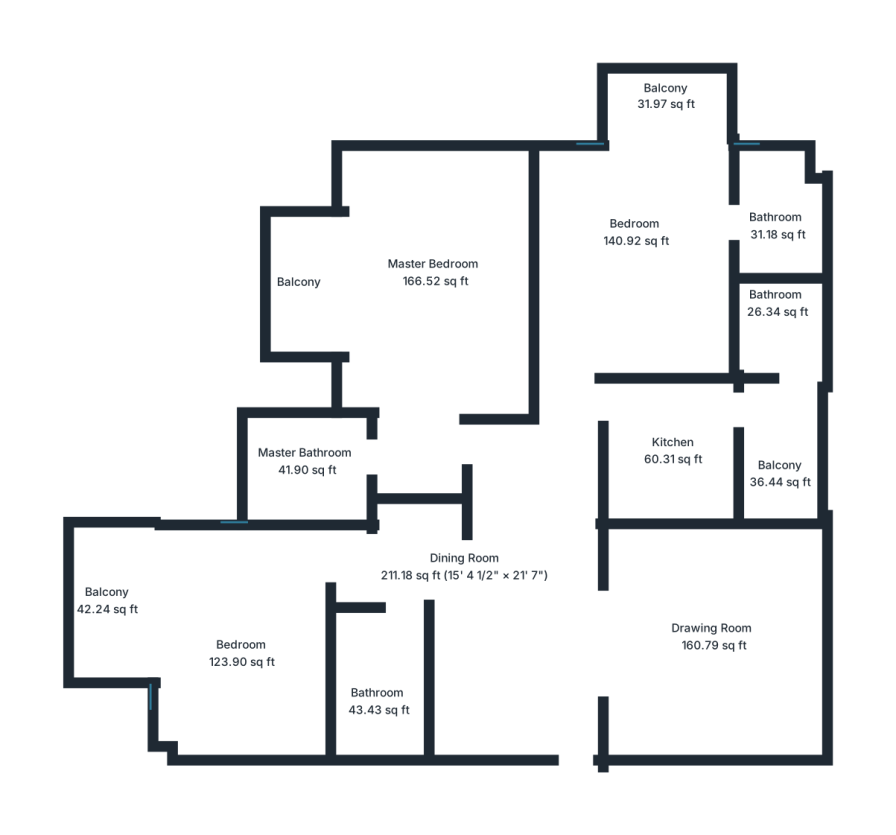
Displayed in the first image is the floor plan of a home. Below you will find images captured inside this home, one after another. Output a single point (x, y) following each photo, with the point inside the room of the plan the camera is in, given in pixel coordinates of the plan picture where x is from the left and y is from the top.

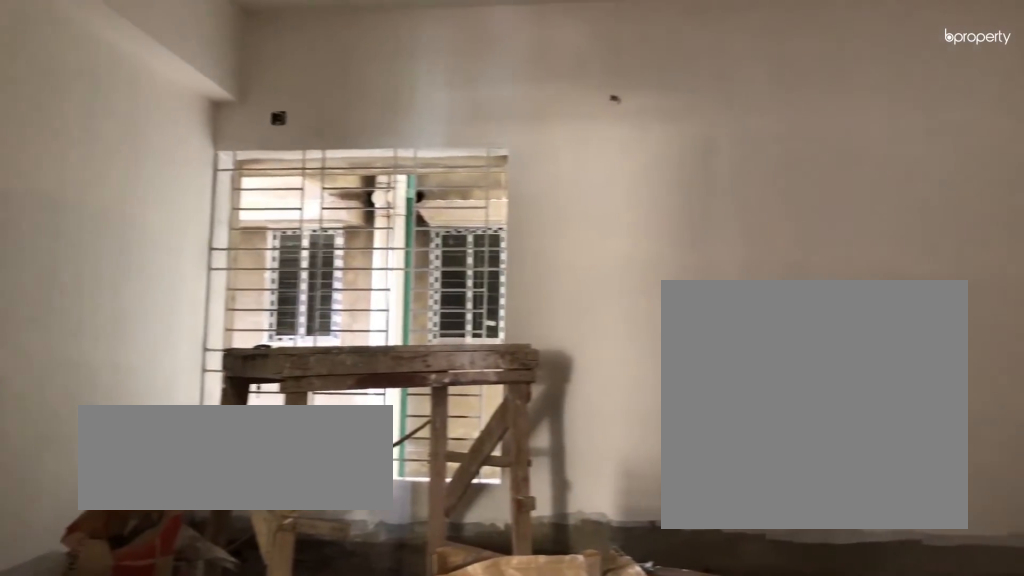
(715, 643)
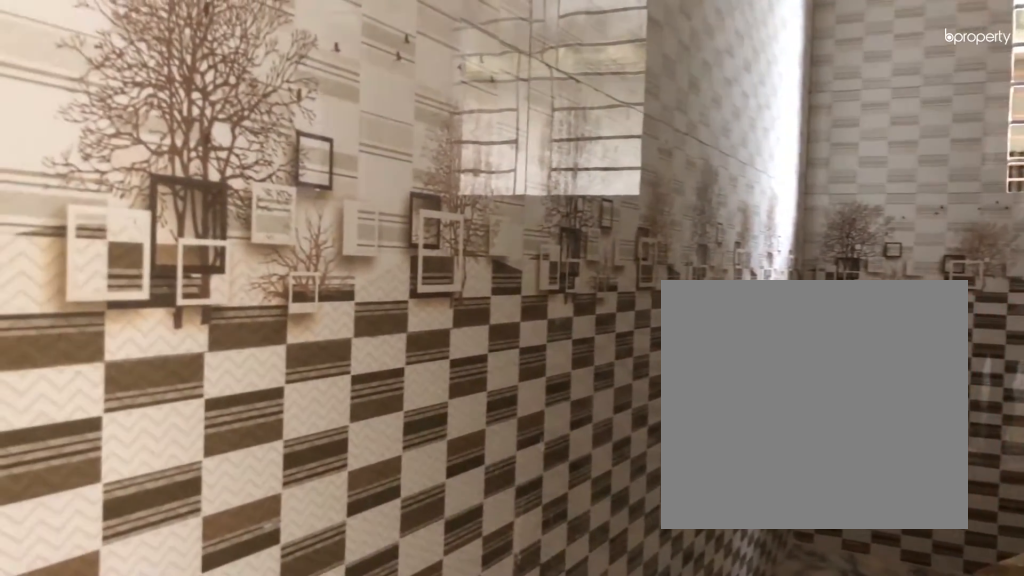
(377, 702)
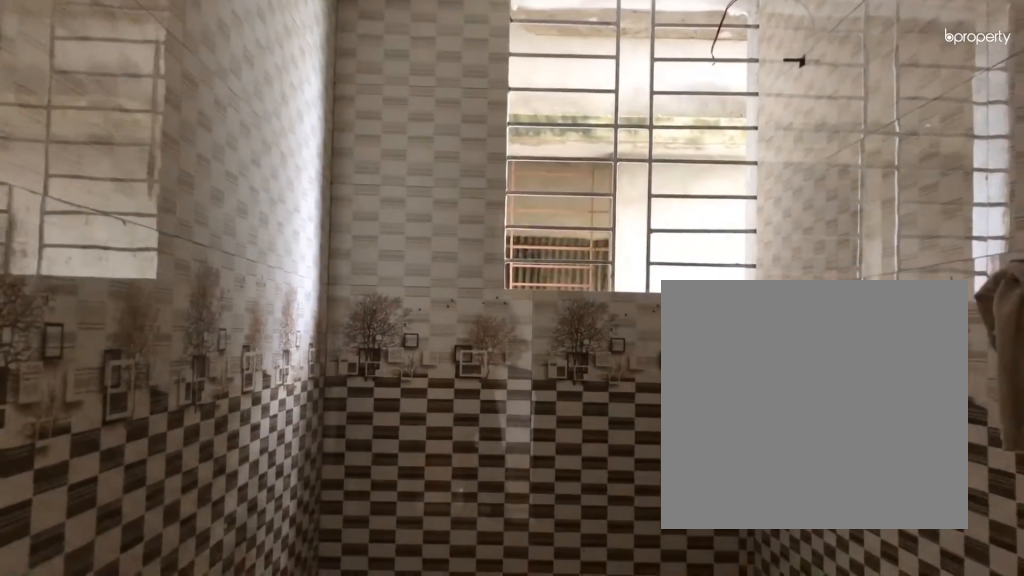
(377, 702)
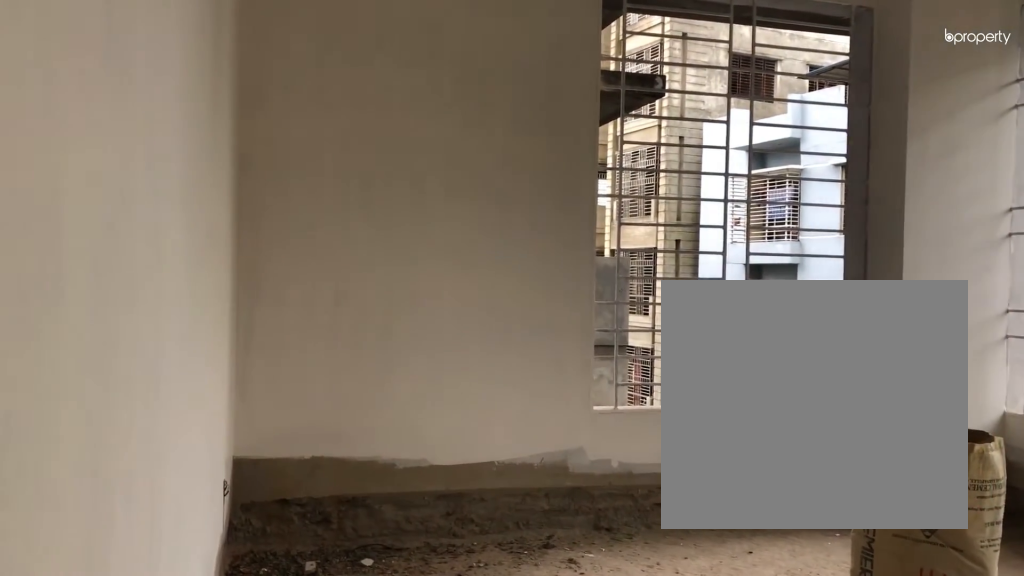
(243, 652)
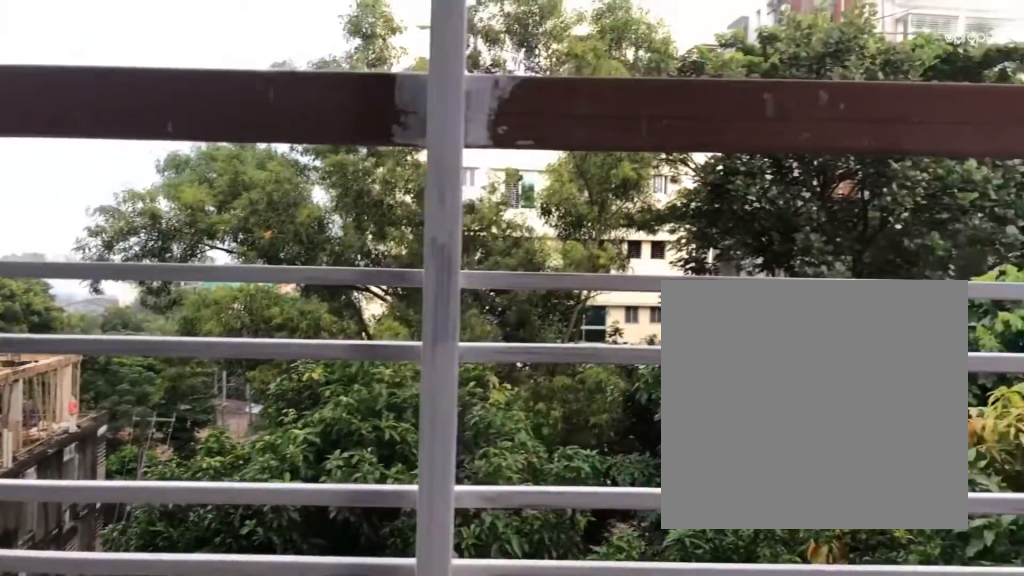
(110, 595)
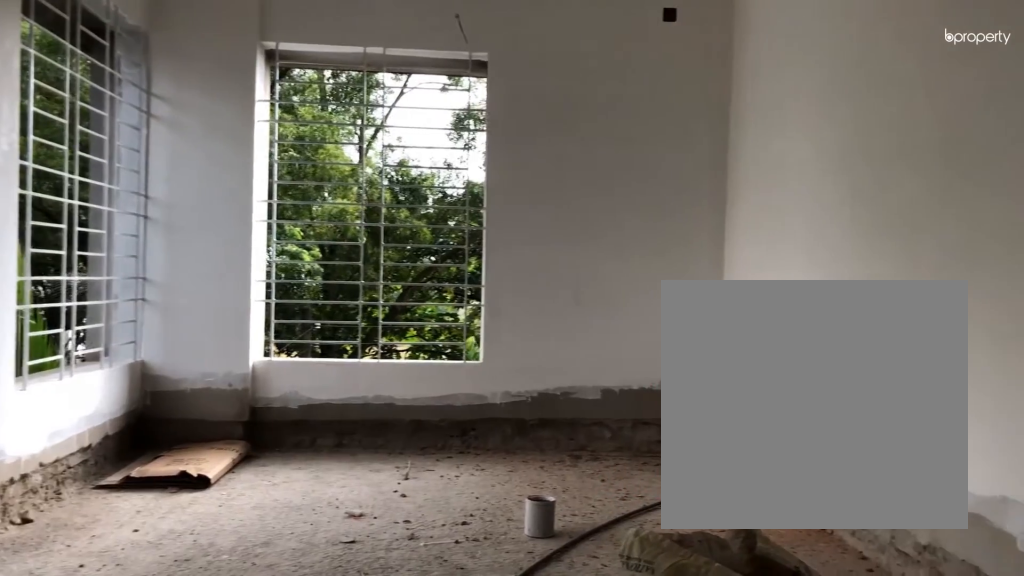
(437, 274)
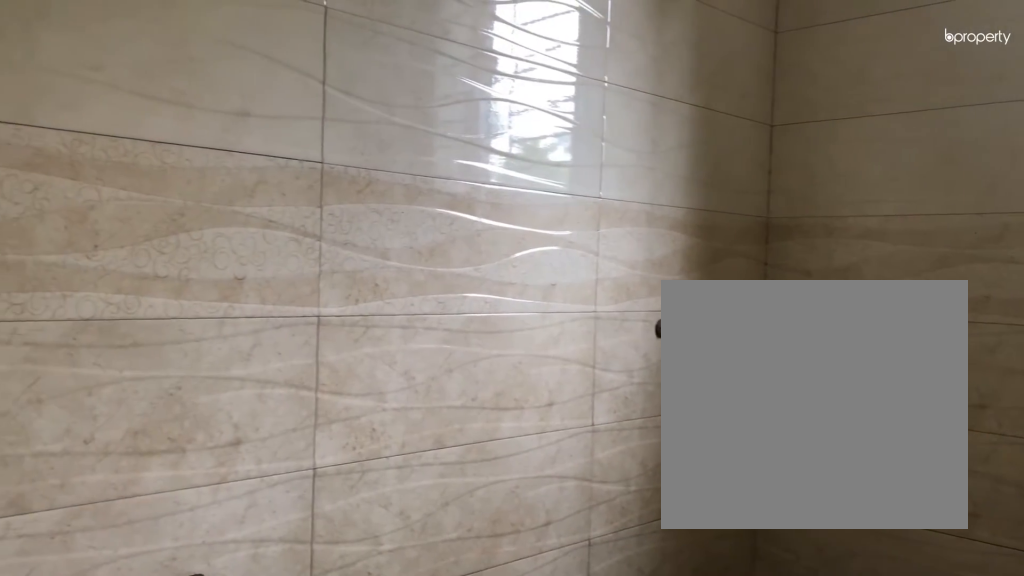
(311, 458)
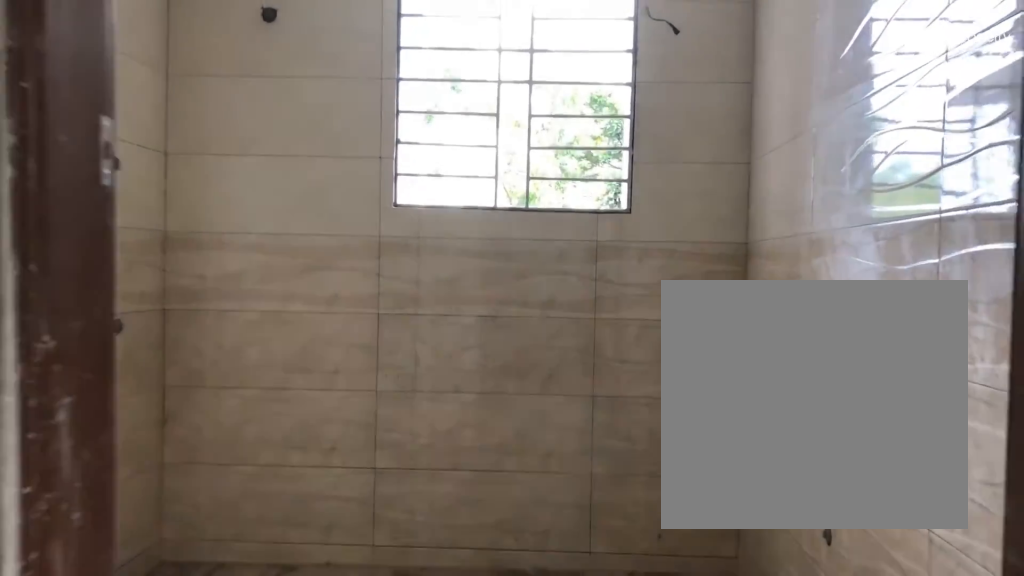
(311, 458)
